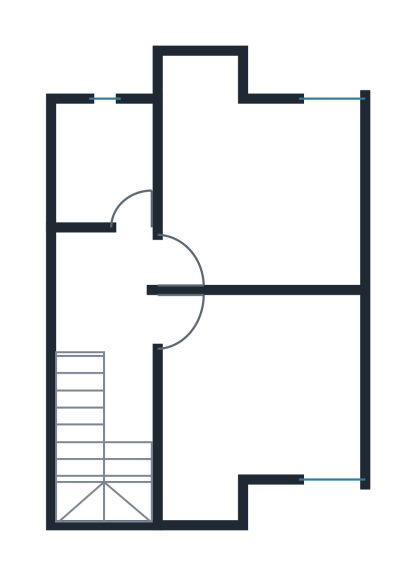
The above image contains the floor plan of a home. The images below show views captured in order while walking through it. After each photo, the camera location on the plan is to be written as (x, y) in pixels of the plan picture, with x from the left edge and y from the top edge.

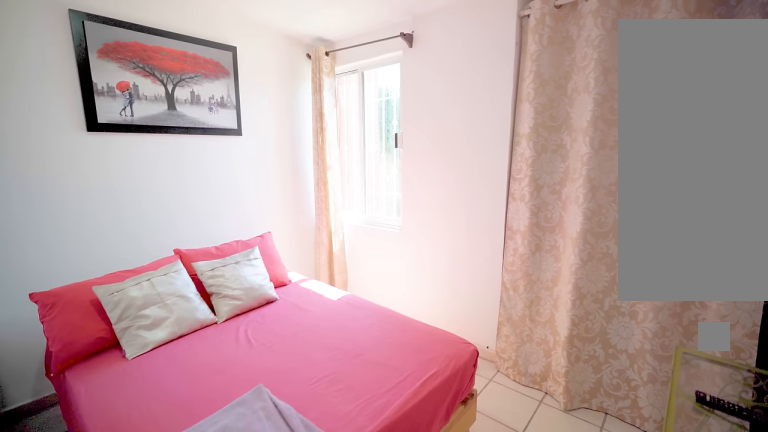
(172, 319)
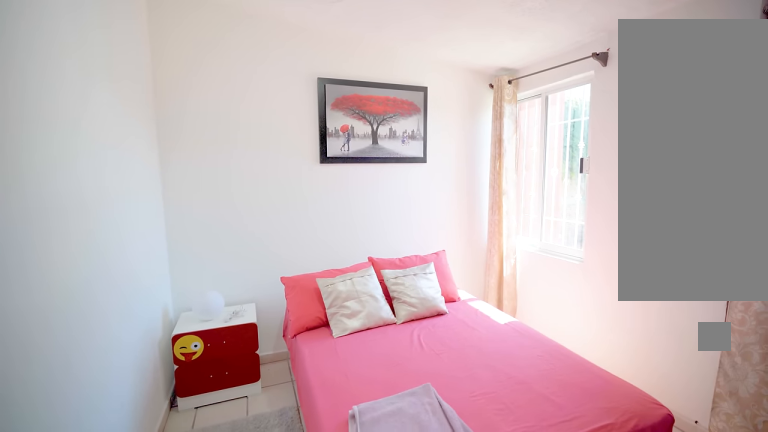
(172, 319)
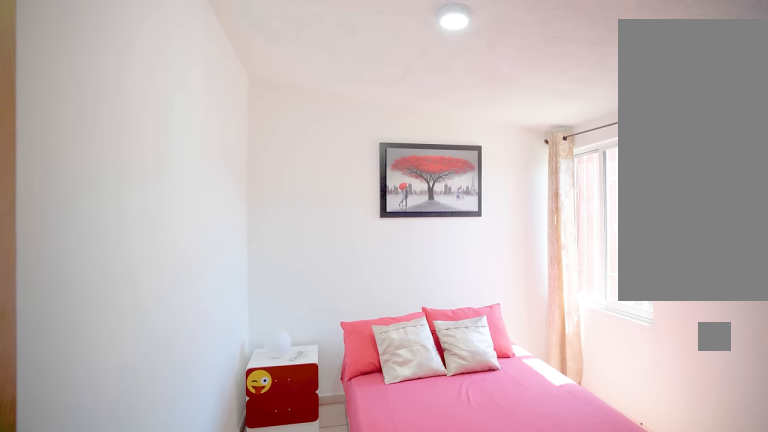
(172, 319)
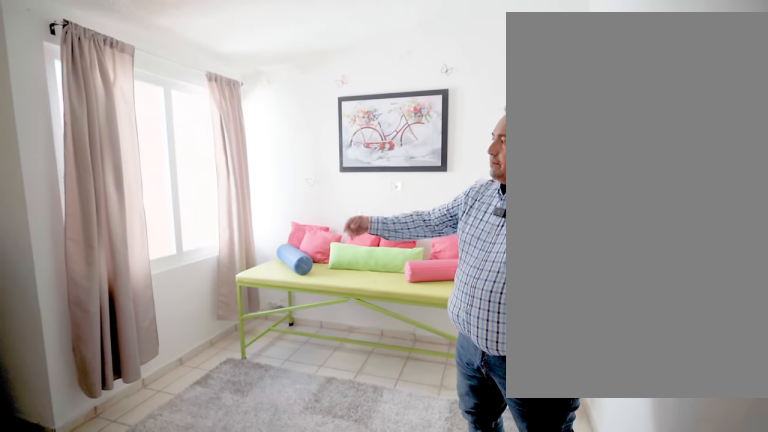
(176, 265)
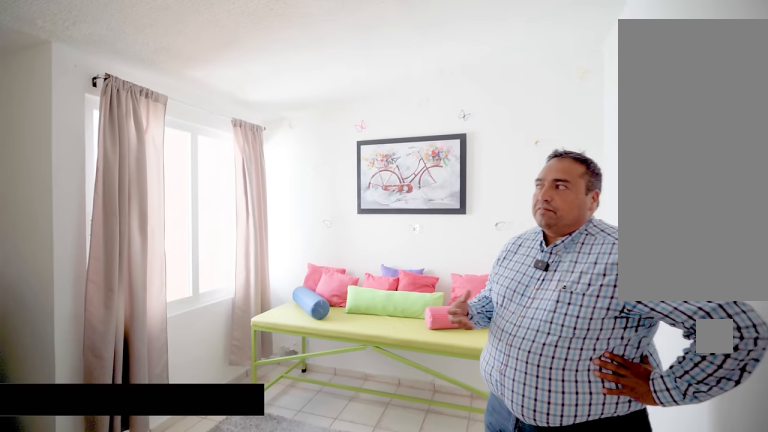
(179, 261)
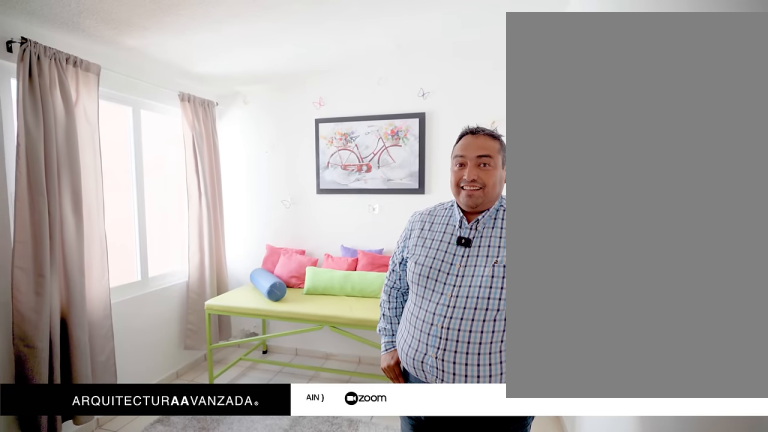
(180, 261)
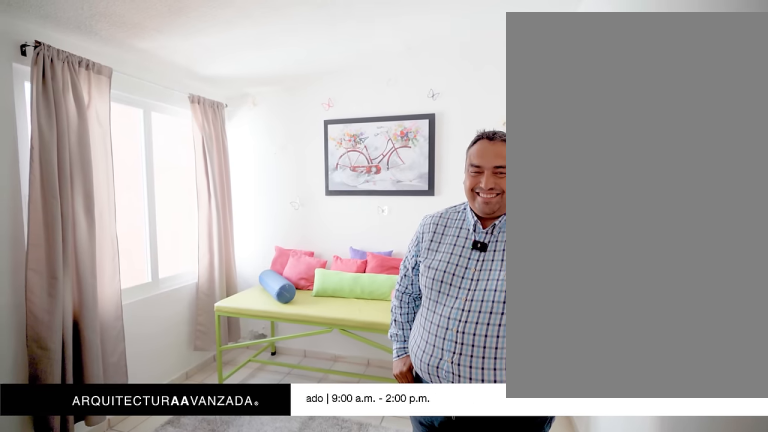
(179, 261)
